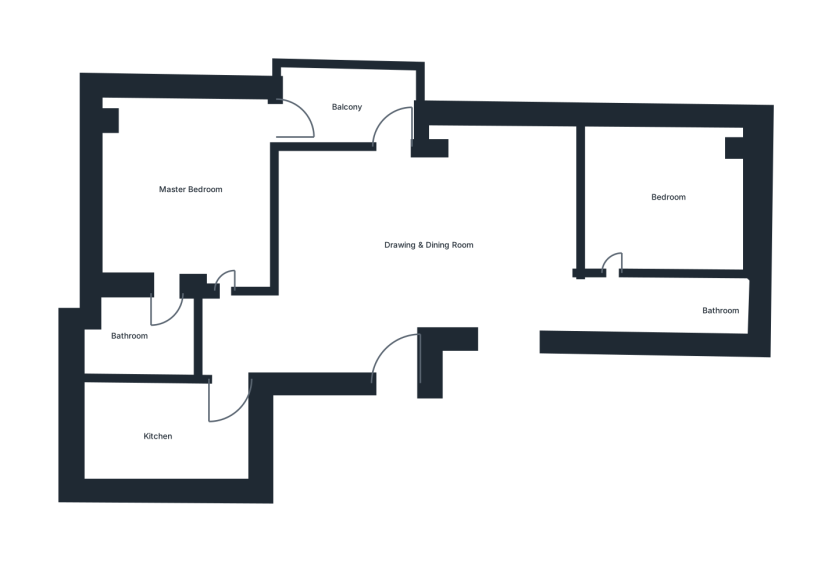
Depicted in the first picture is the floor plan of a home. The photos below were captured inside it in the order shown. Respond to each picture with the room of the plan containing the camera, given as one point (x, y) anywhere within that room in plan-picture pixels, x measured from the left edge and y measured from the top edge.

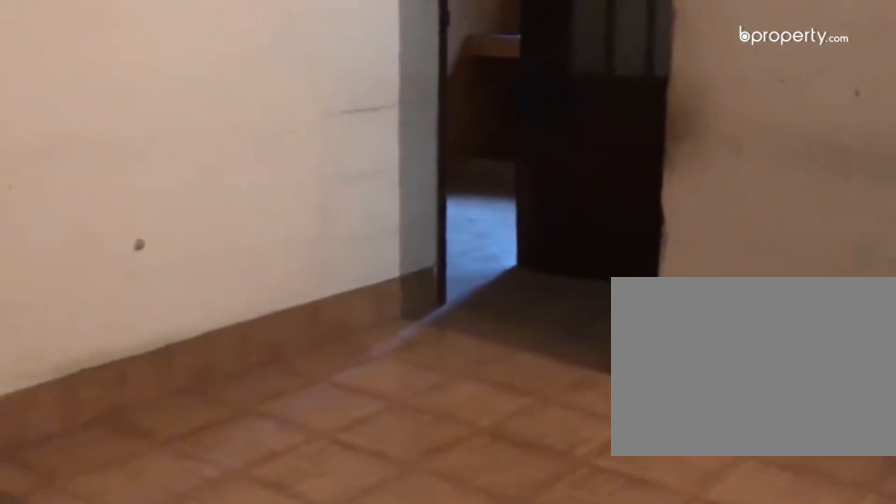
(407, 252)
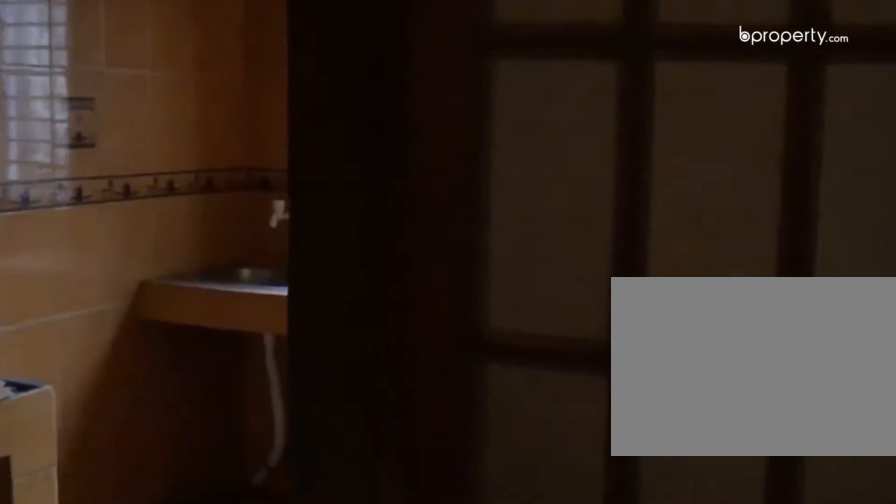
(230, 364)
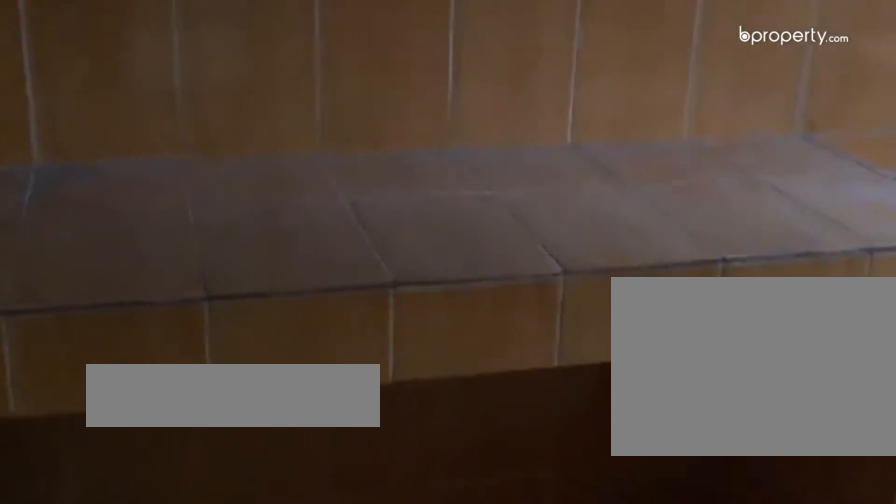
(177, 432)
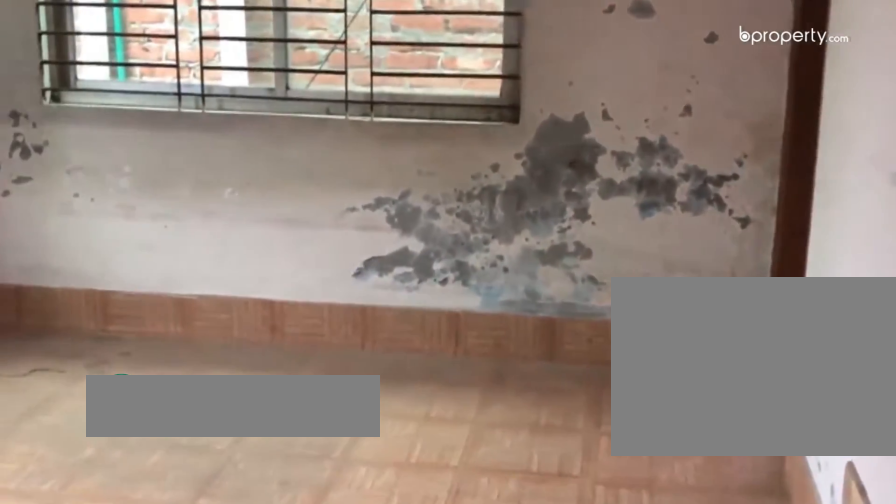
(185, 194)
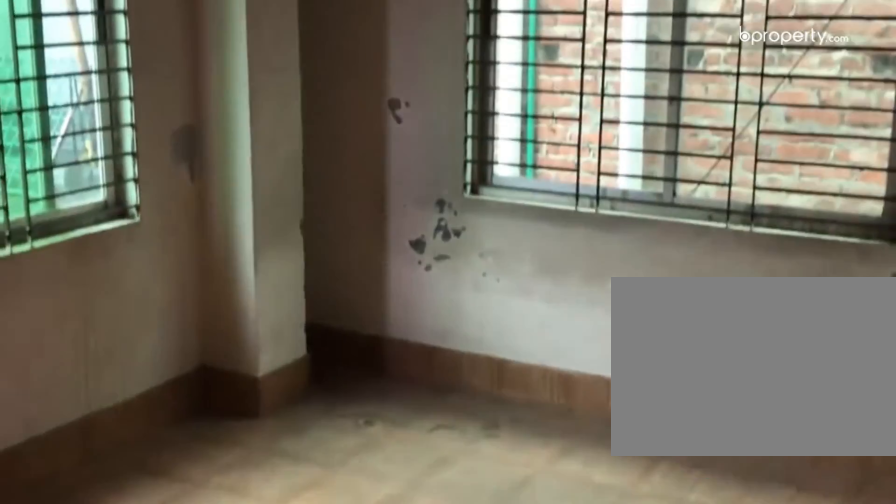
(185, 194)
